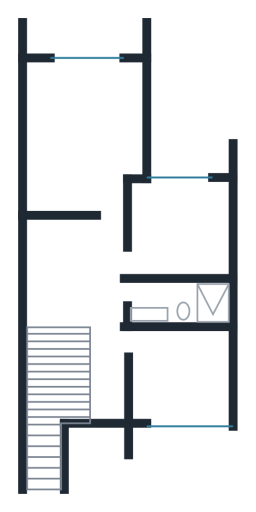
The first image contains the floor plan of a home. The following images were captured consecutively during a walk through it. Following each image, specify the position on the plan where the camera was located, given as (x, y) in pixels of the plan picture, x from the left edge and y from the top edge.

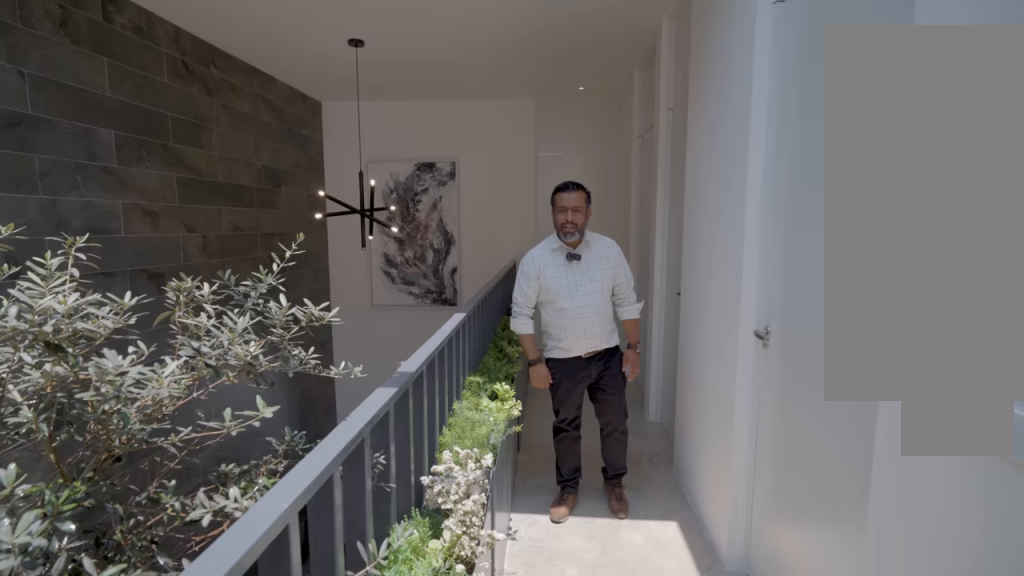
(105, 403)
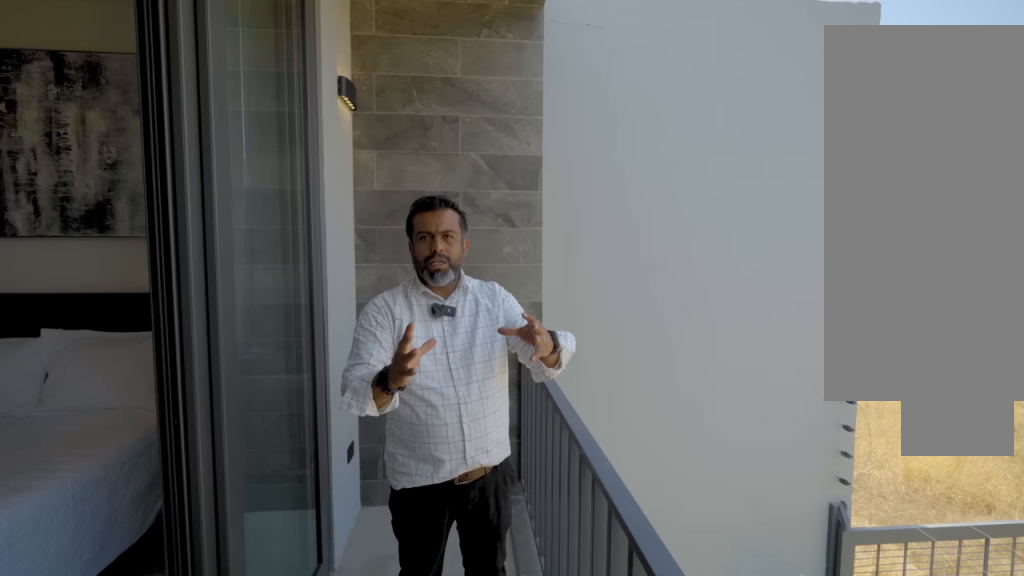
(96, 43)
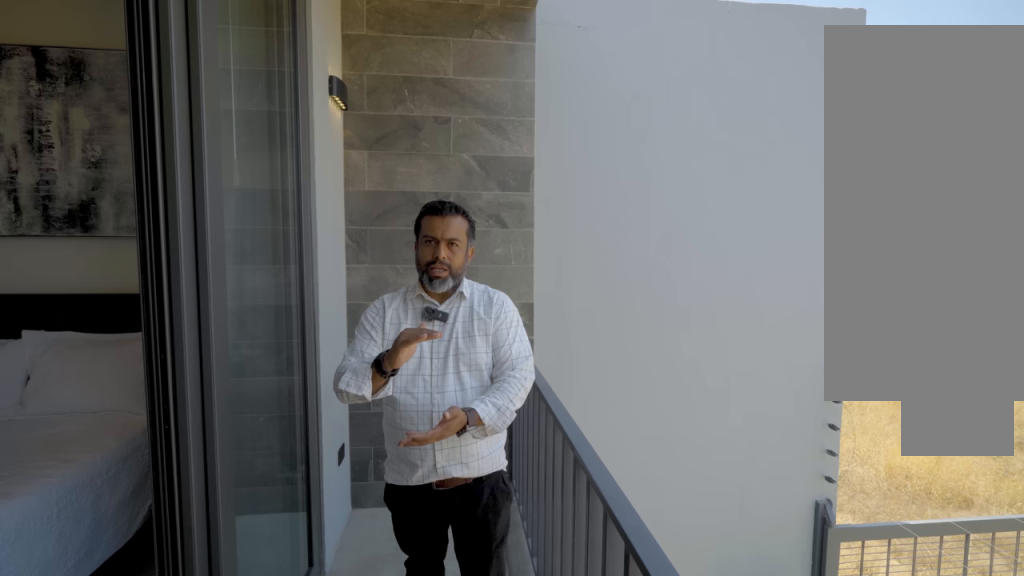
(96, 43)
